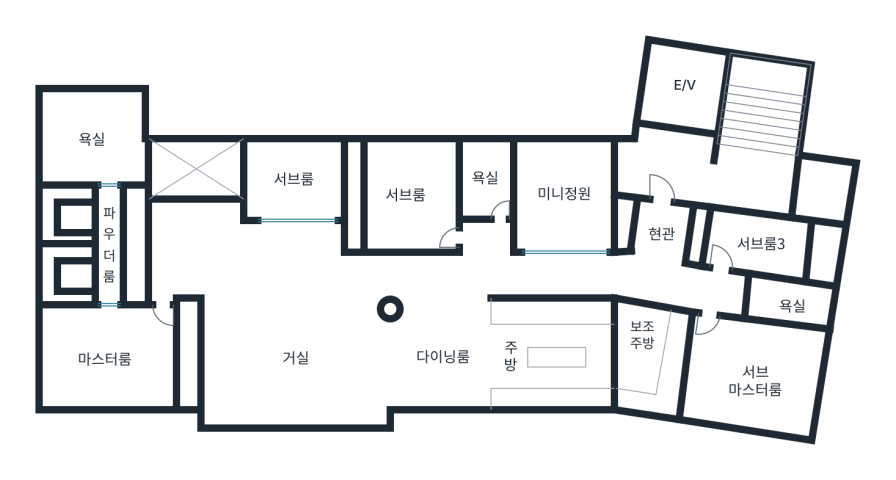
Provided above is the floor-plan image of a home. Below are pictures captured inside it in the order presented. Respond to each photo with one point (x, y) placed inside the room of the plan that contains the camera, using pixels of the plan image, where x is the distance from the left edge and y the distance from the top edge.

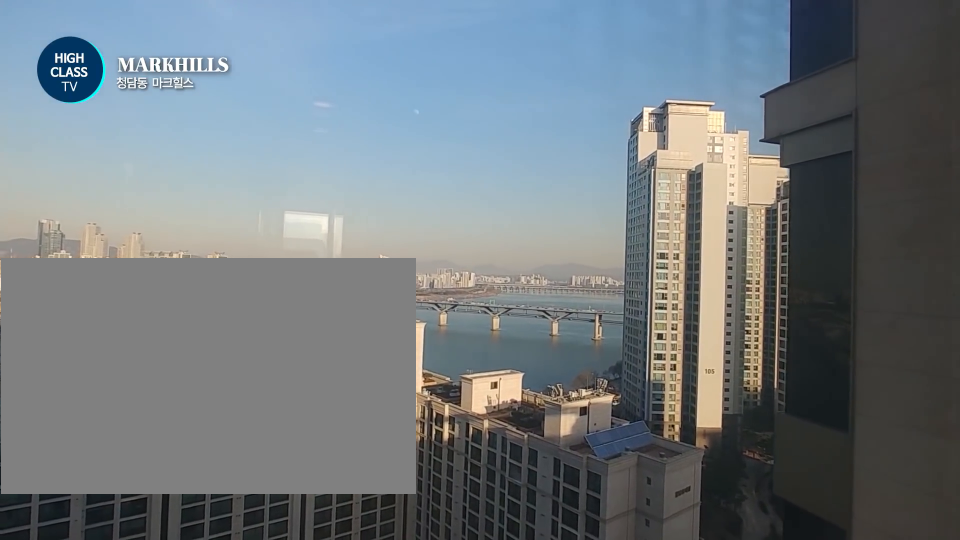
(117, 359)
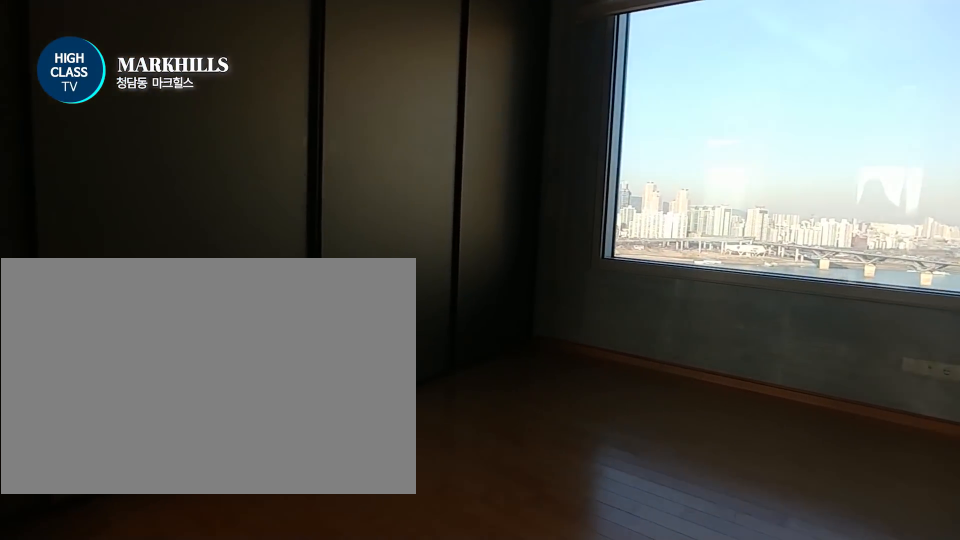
(117, 359)
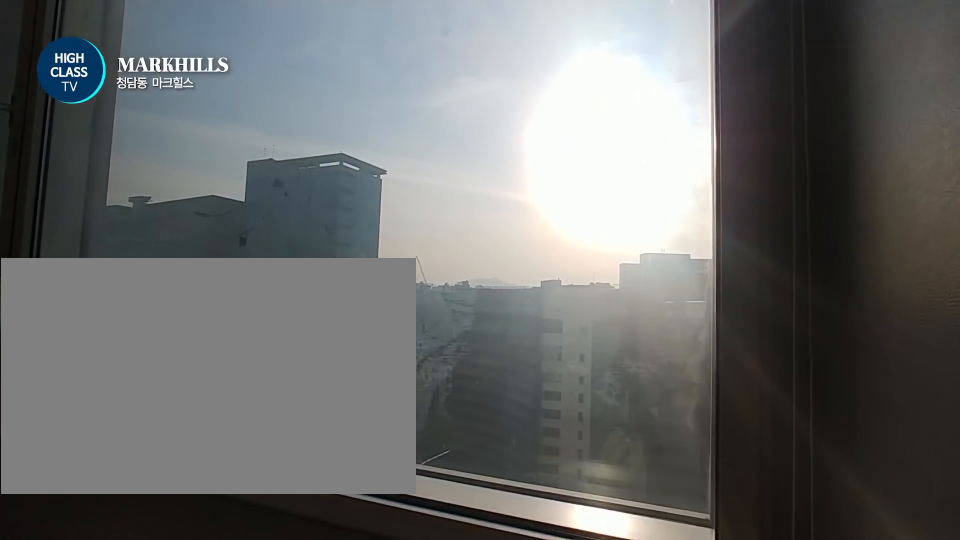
(293, 180)
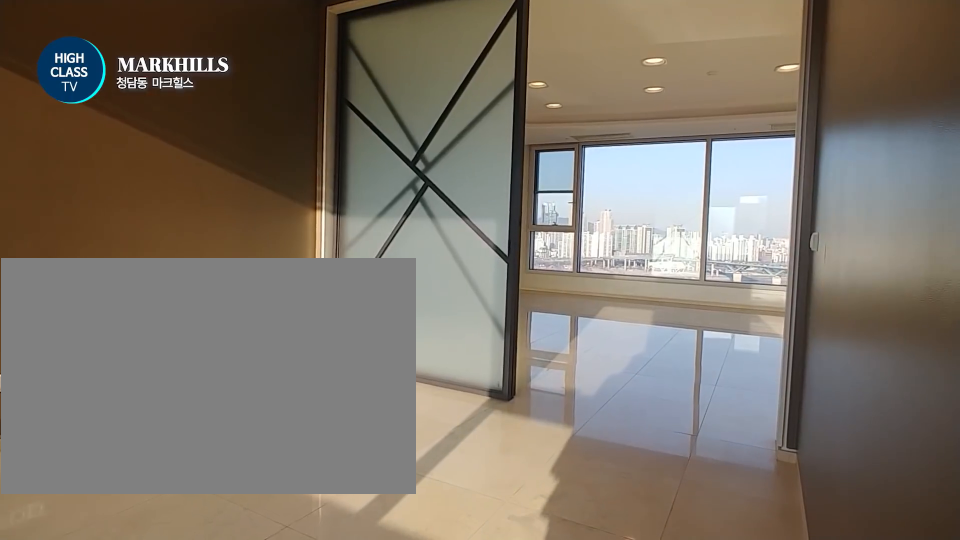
(293, 180)
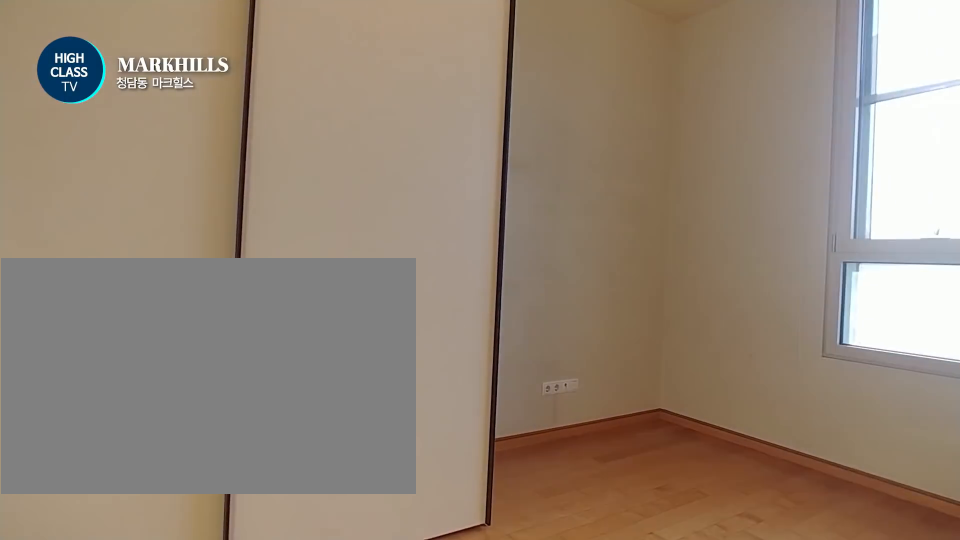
(399, 196)
